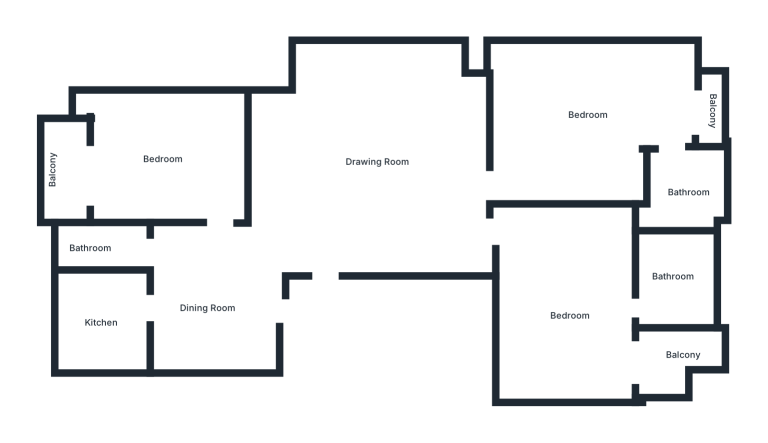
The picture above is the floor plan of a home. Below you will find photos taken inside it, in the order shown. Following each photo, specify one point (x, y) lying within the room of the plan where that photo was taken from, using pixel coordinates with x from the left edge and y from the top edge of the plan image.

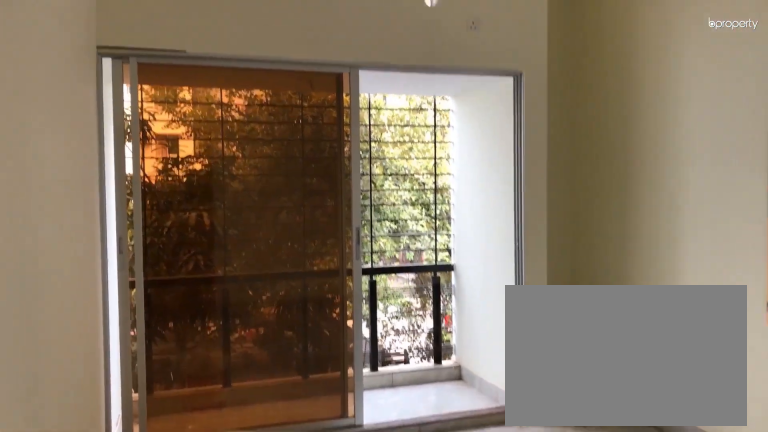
(156, 152)
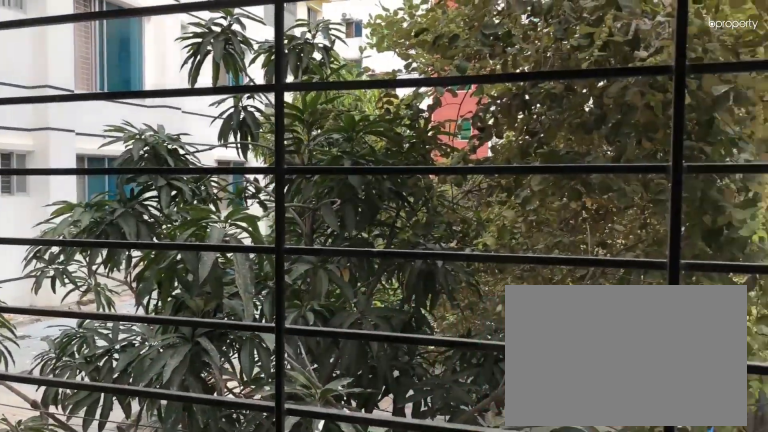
(65, 171)
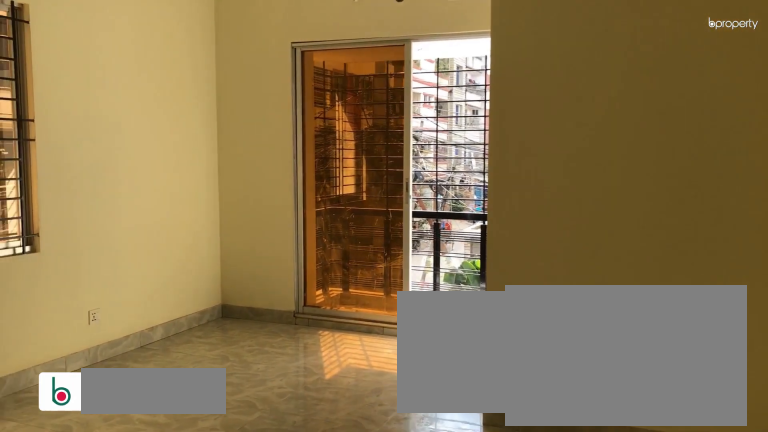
(585, 126)
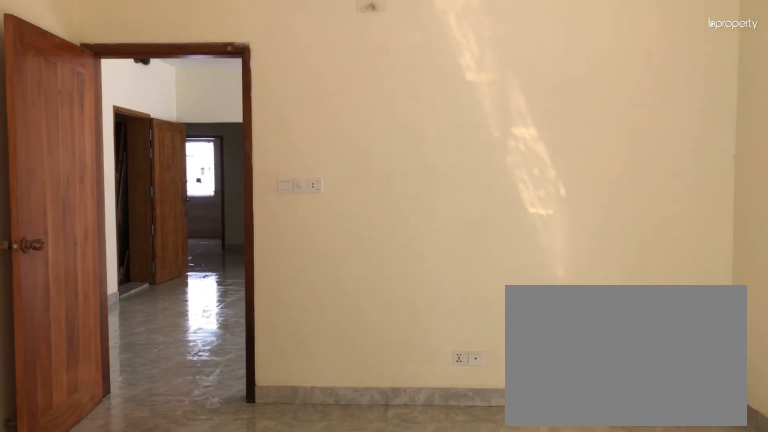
(585, 116)
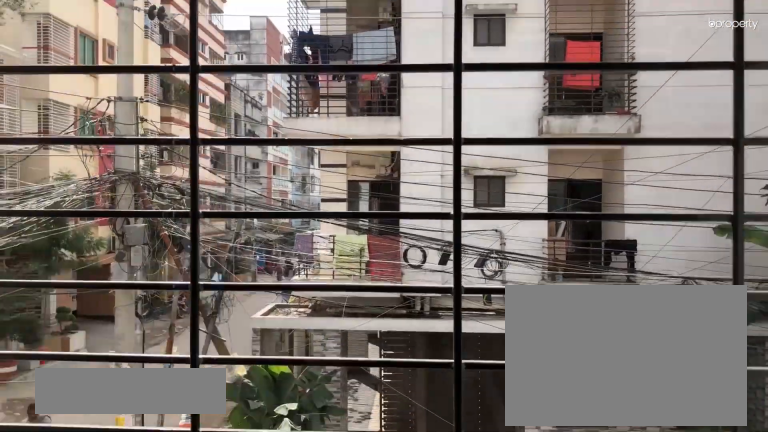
(710, 109)
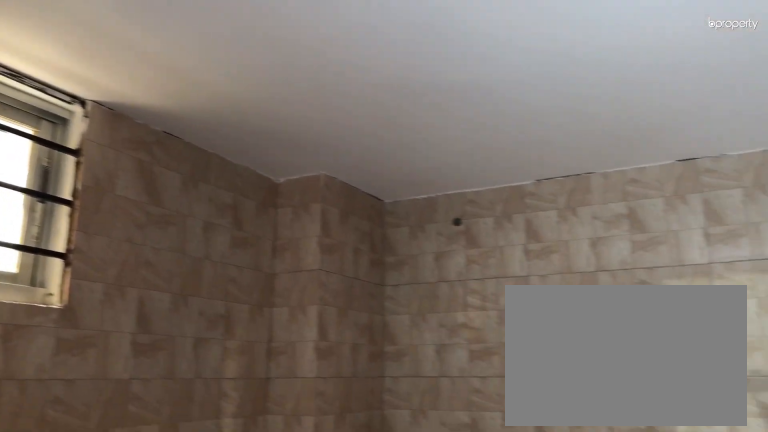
(688, 190)
